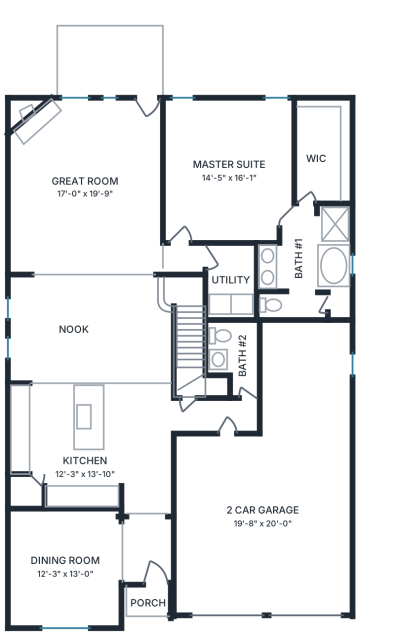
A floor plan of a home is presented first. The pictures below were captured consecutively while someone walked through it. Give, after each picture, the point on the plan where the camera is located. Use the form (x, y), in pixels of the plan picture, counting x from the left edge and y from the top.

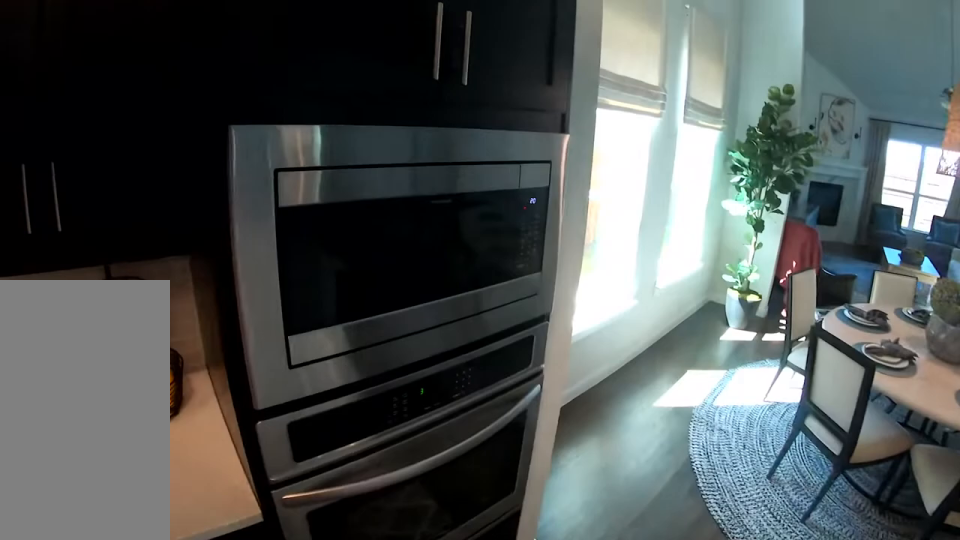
(59, 424)
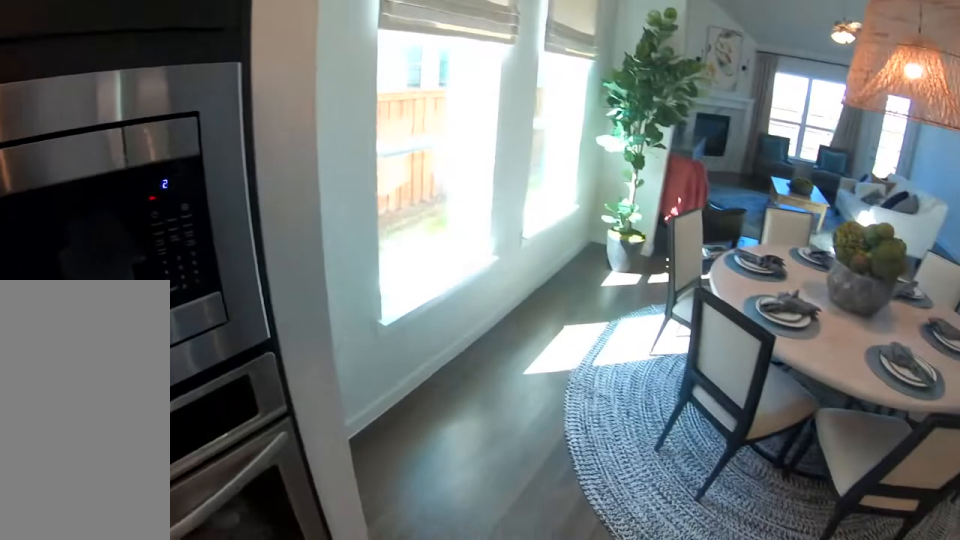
(59, 409)
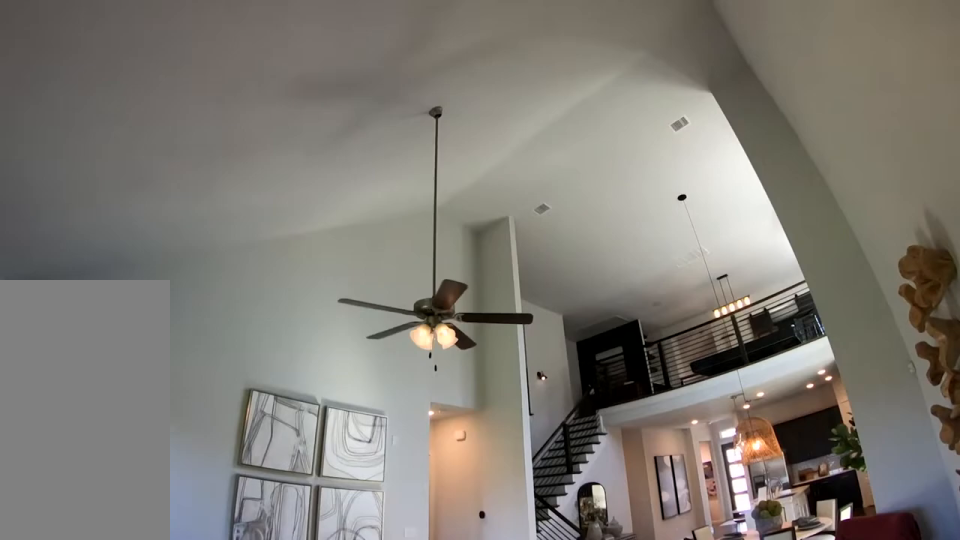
(44, 136)
